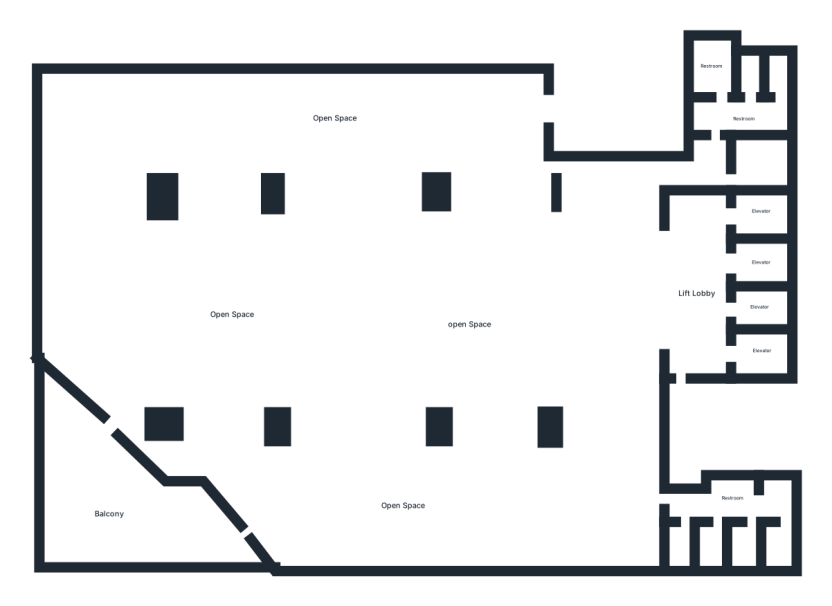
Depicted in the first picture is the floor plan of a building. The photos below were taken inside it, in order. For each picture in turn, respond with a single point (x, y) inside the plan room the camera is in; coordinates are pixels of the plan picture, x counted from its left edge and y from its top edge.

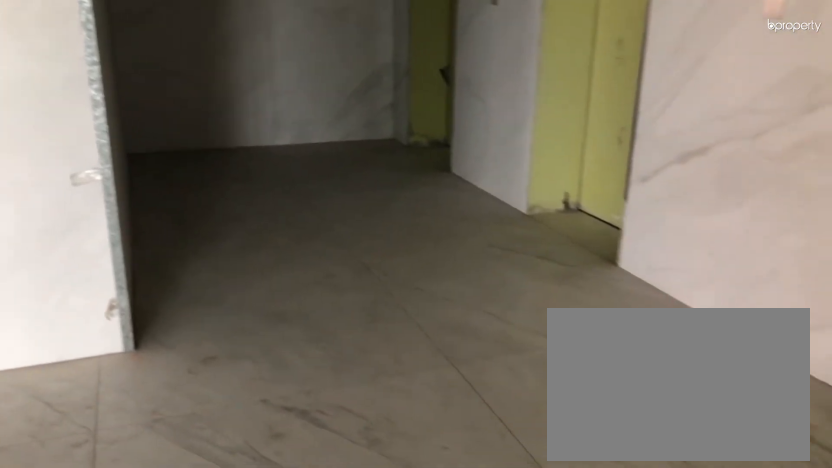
(697, 290)
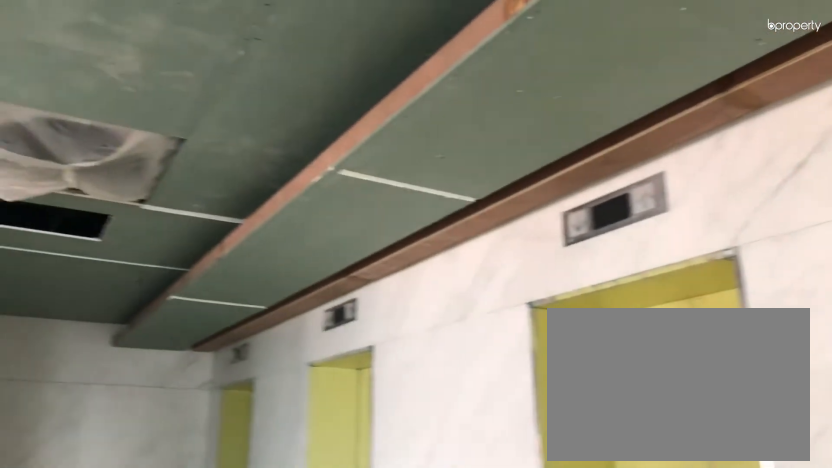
(697, 290)
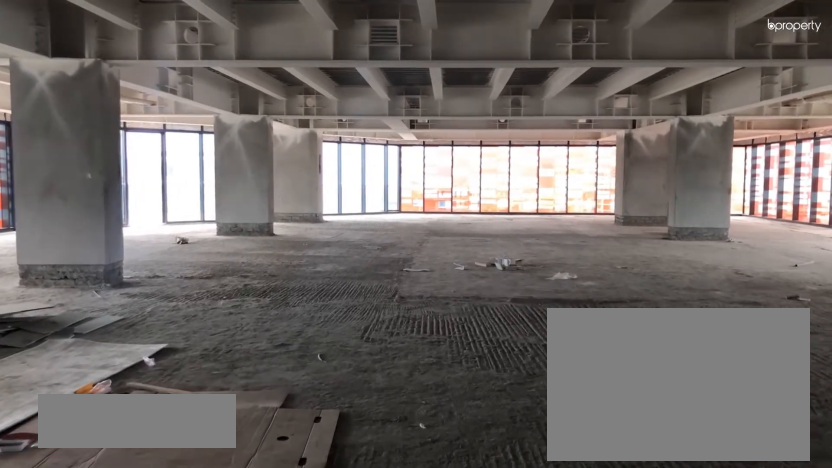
(514, 297)
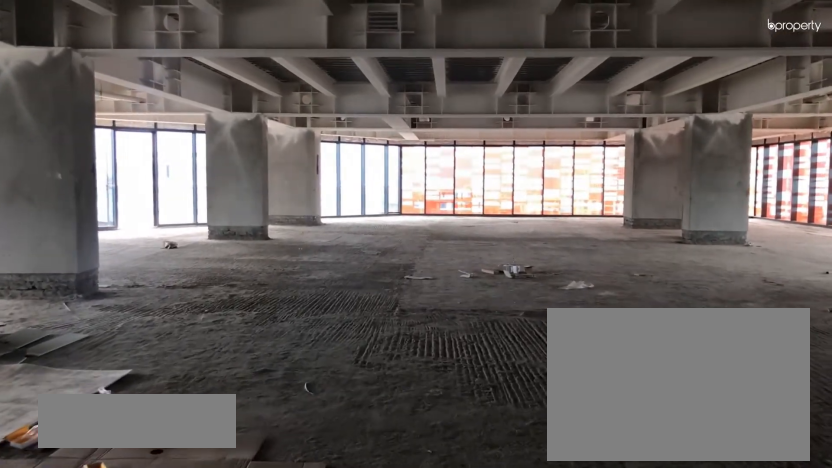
(514, 297)
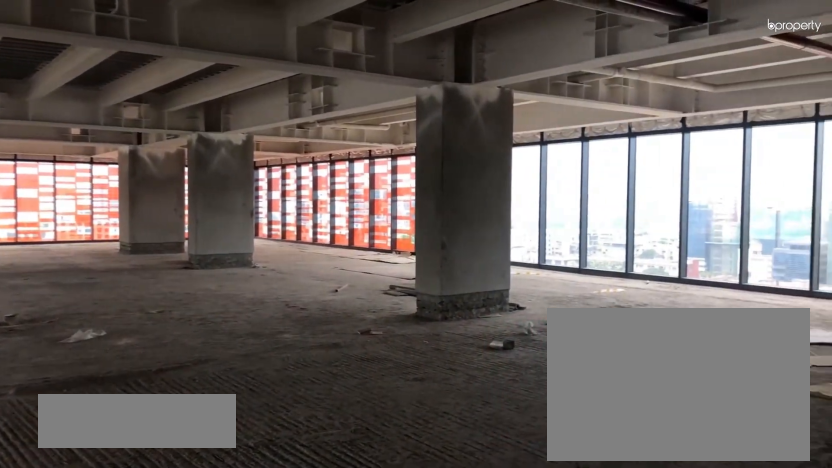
(382, 282)
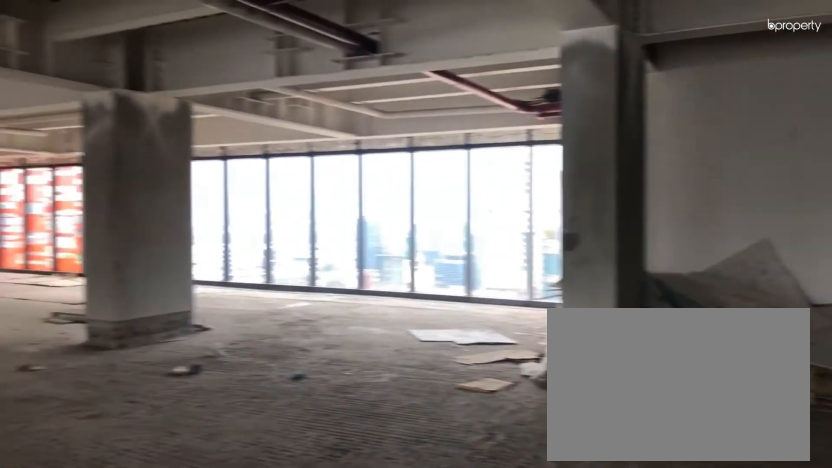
(534, 250)
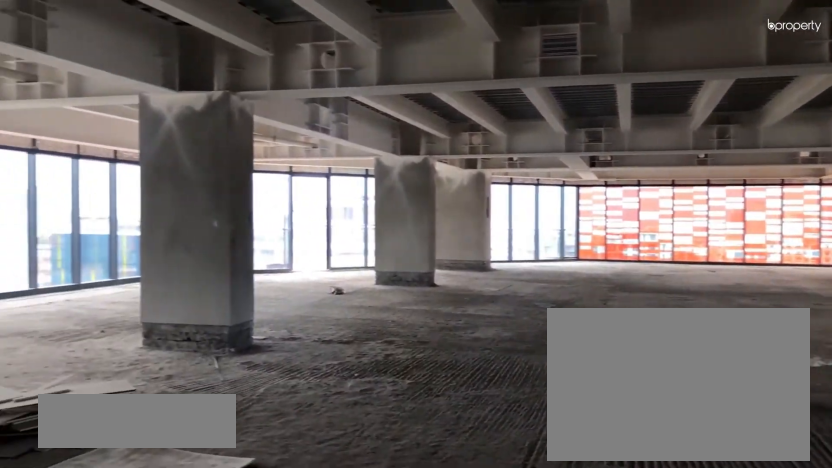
(426, 331)
